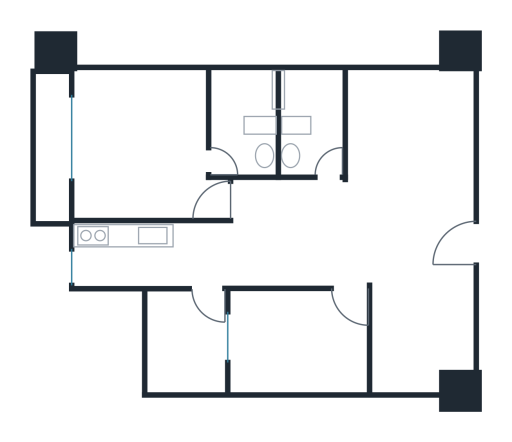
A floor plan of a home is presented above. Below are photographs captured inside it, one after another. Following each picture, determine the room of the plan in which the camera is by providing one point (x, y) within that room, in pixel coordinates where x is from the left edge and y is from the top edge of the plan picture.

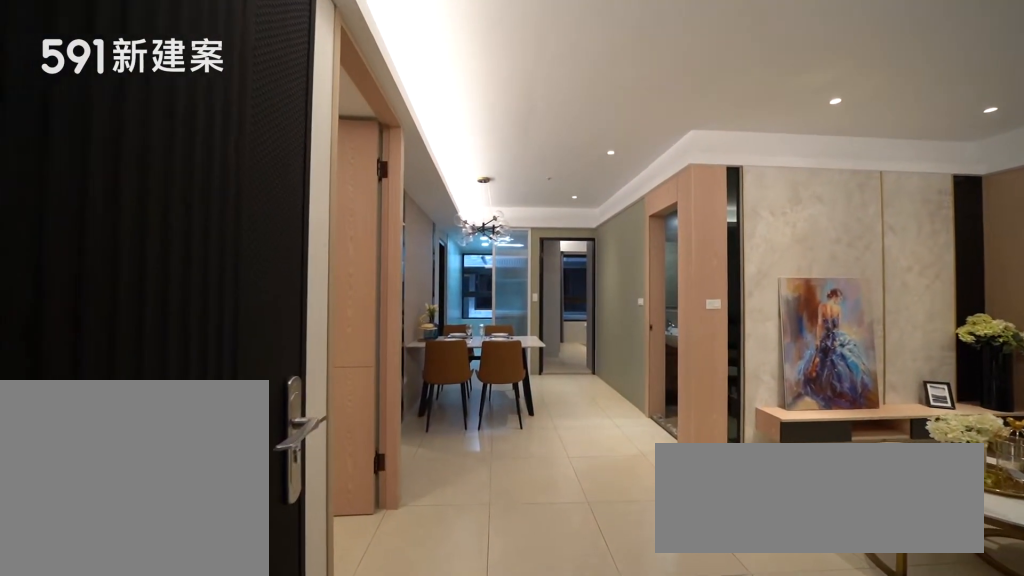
(420, 251)
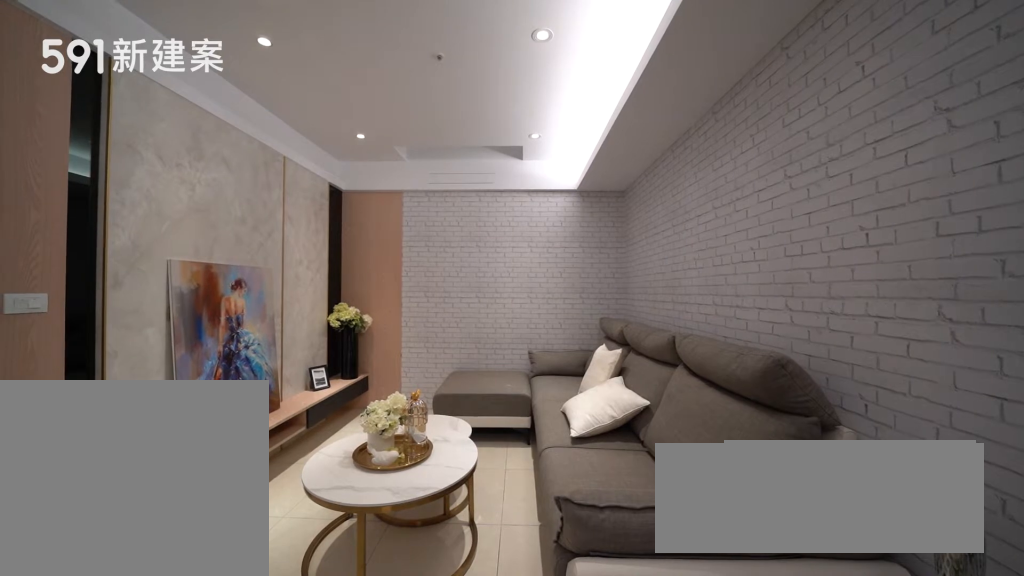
(413, 144)
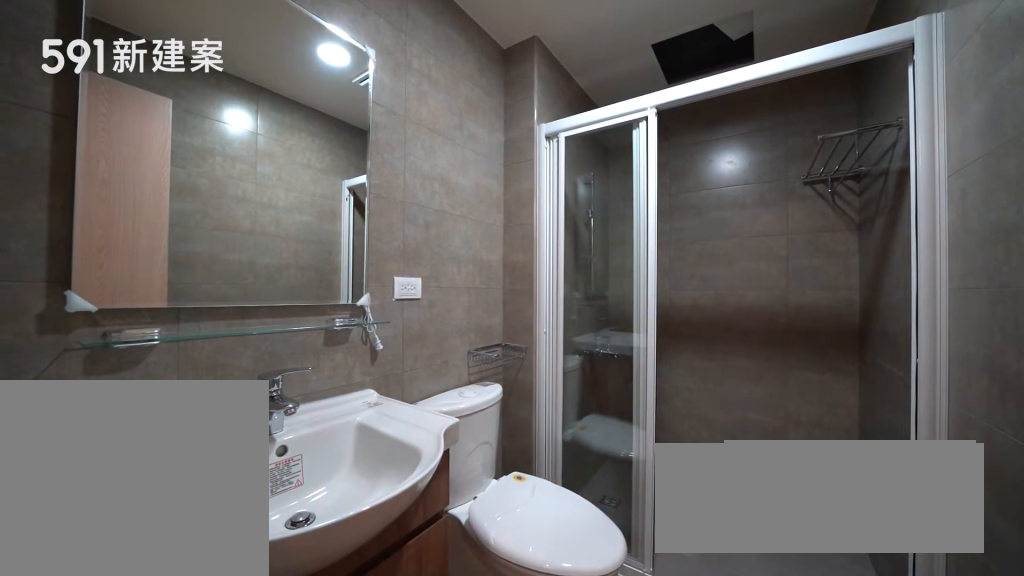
(308, 119)
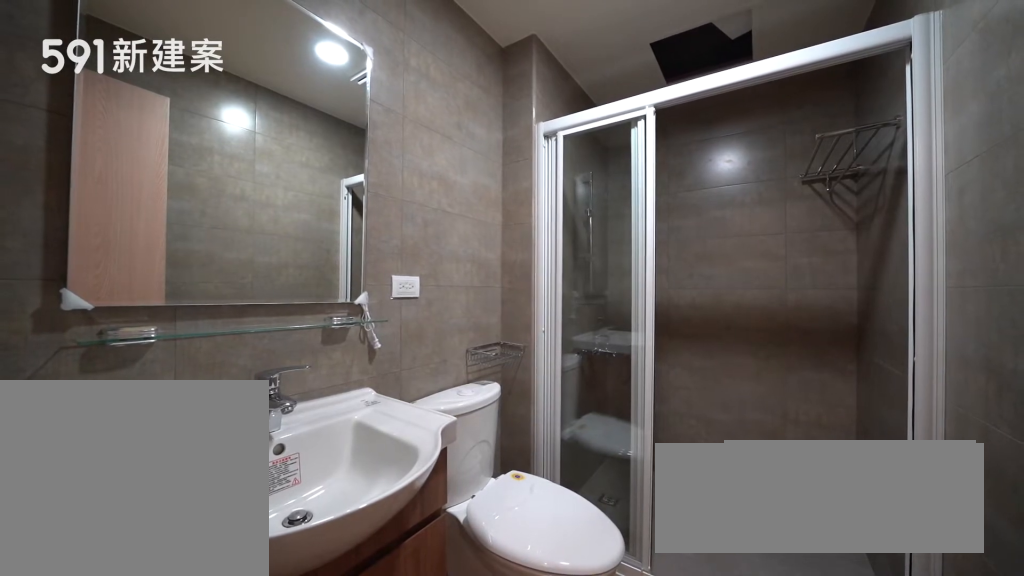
(308, 119)
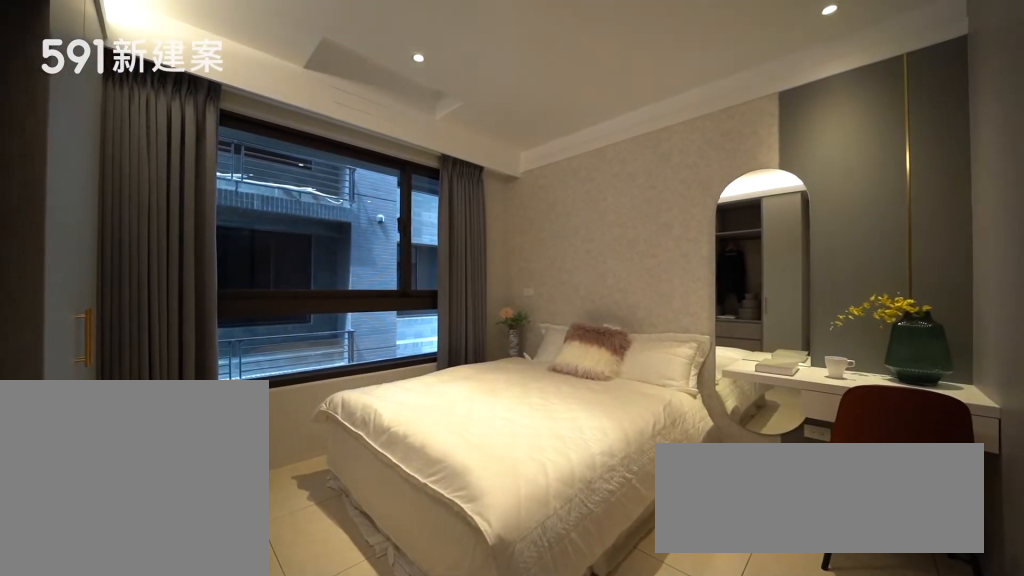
(143, 148)
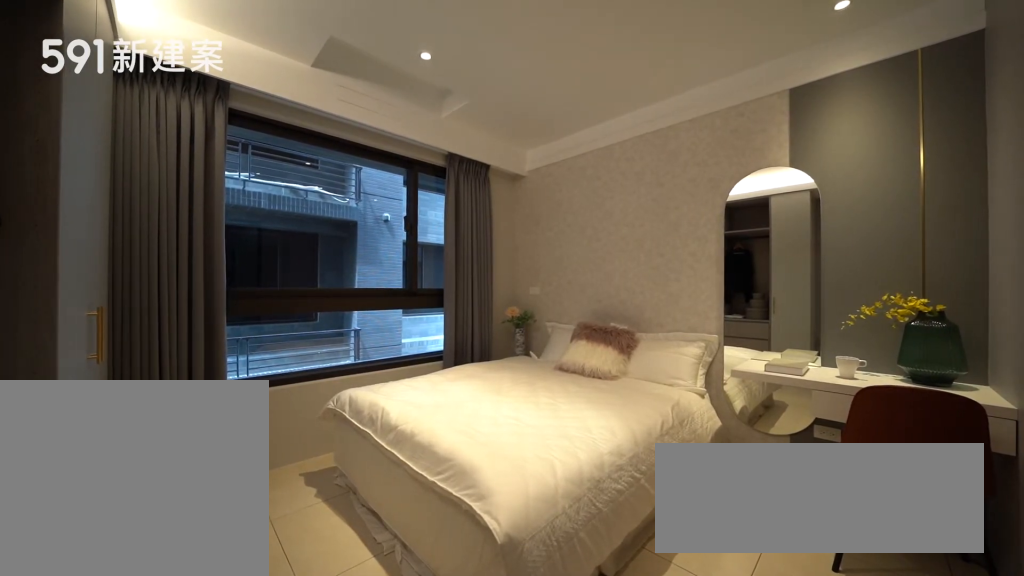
(143, 148)
